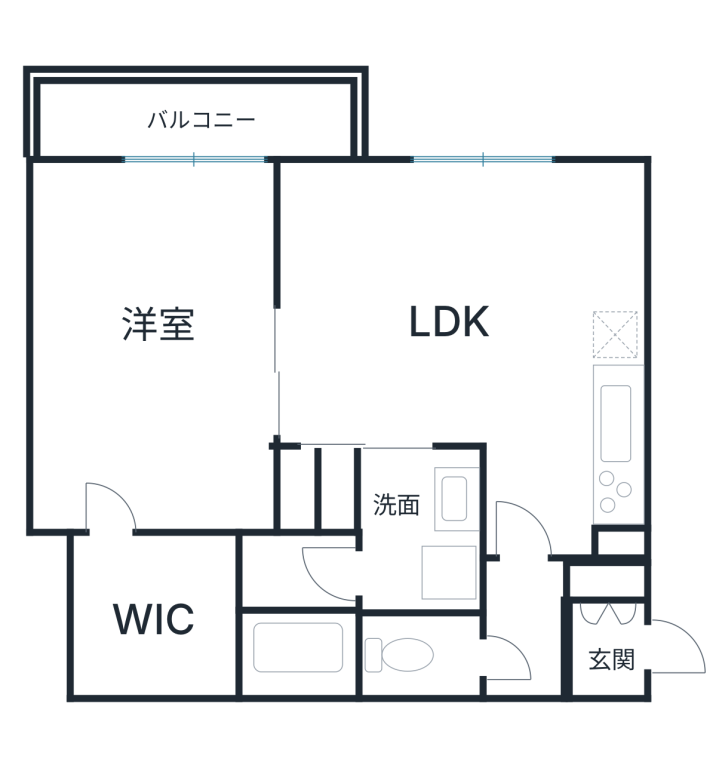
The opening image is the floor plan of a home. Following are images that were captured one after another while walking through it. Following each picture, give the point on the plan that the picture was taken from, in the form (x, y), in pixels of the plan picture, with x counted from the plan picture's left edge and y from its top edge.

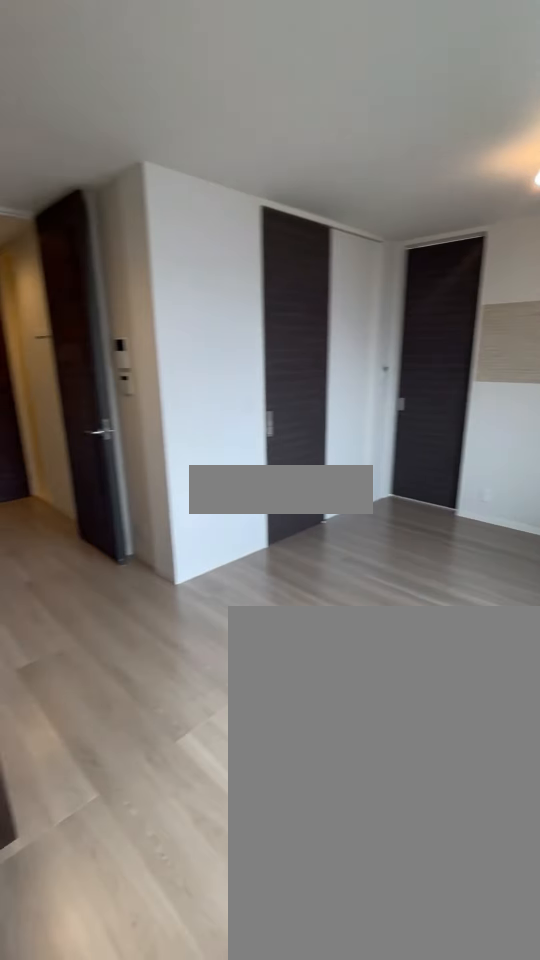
(585, 218)
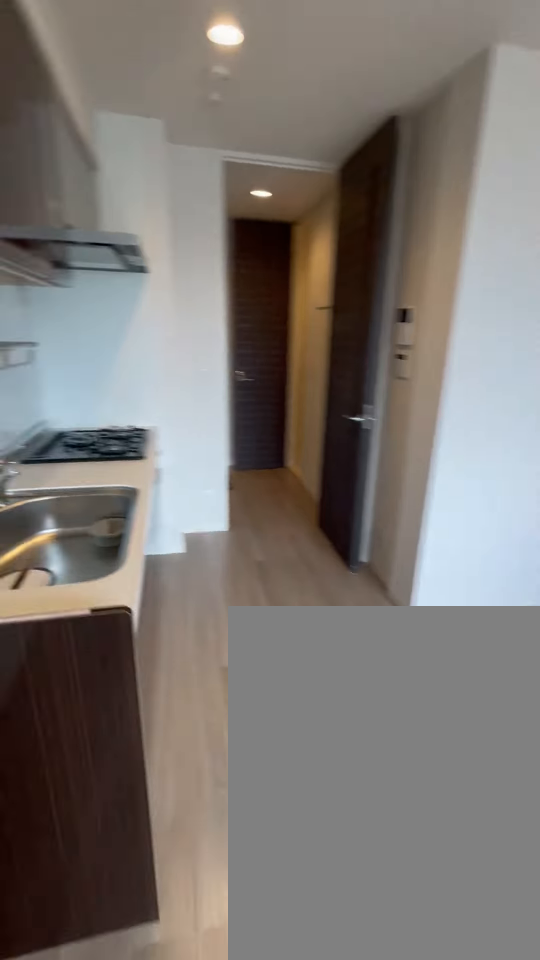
(570, 261)
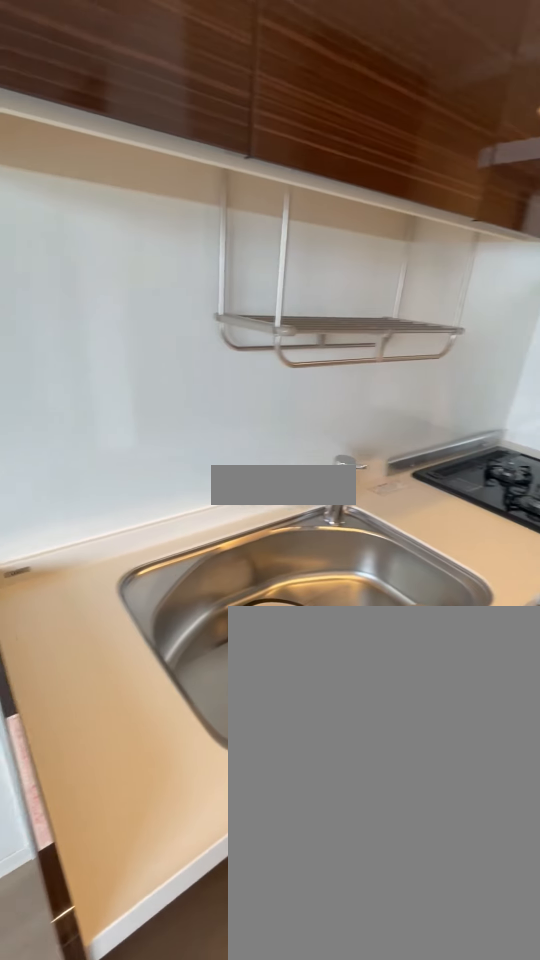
(538, 365)
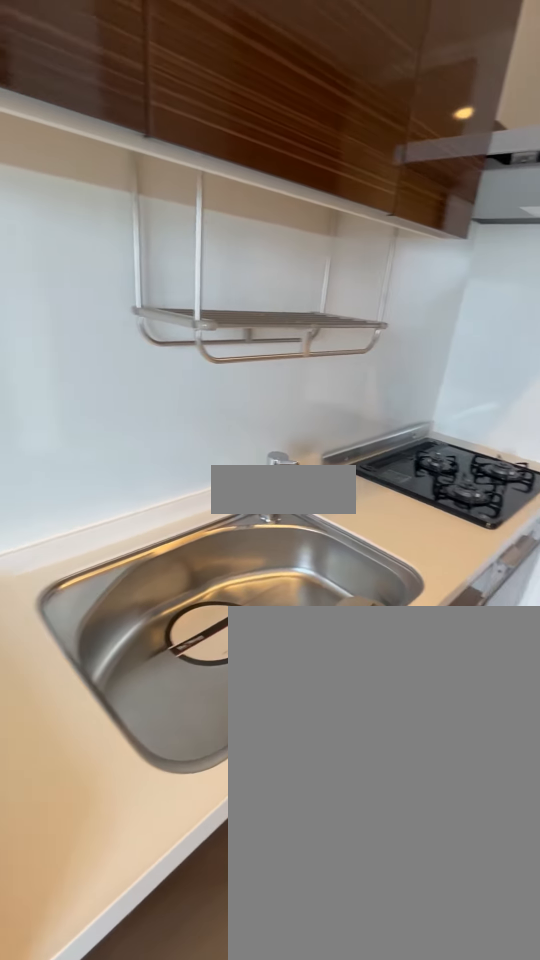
(538, 365)
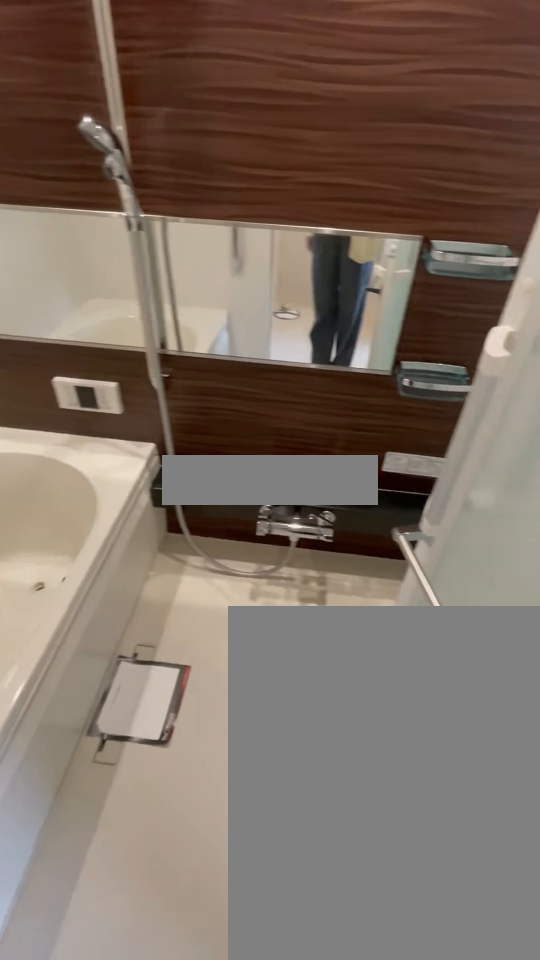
(335, 576)
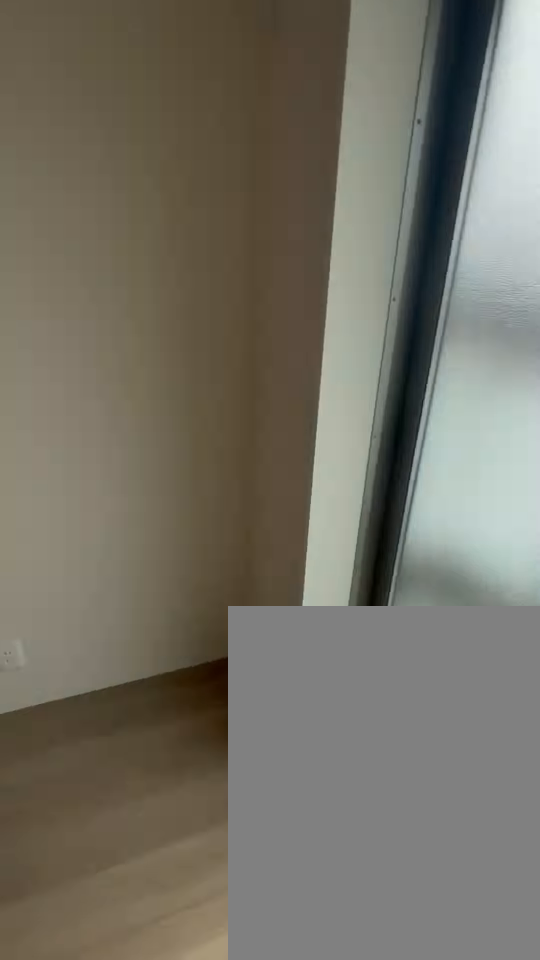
(152, 264)
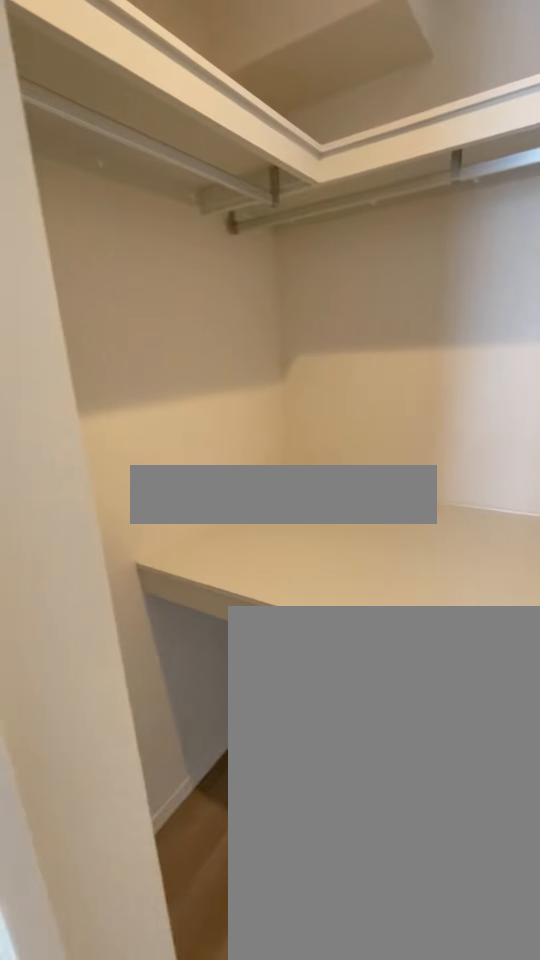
(112, 485)
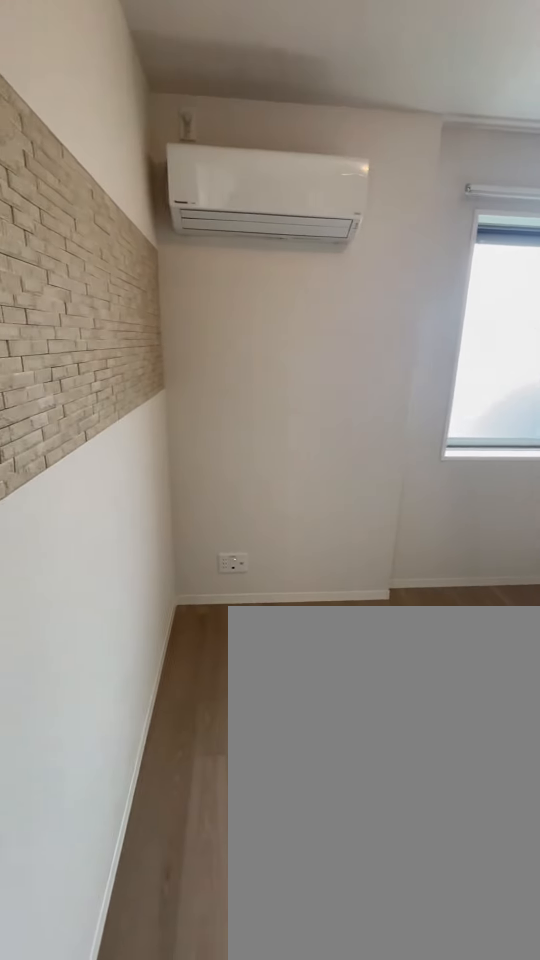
(340, 388)
